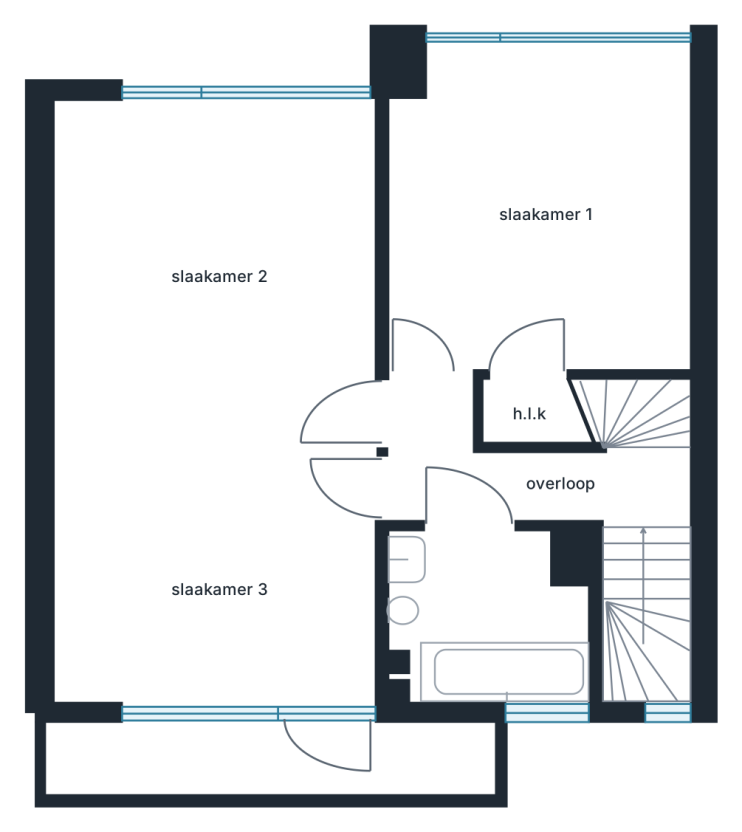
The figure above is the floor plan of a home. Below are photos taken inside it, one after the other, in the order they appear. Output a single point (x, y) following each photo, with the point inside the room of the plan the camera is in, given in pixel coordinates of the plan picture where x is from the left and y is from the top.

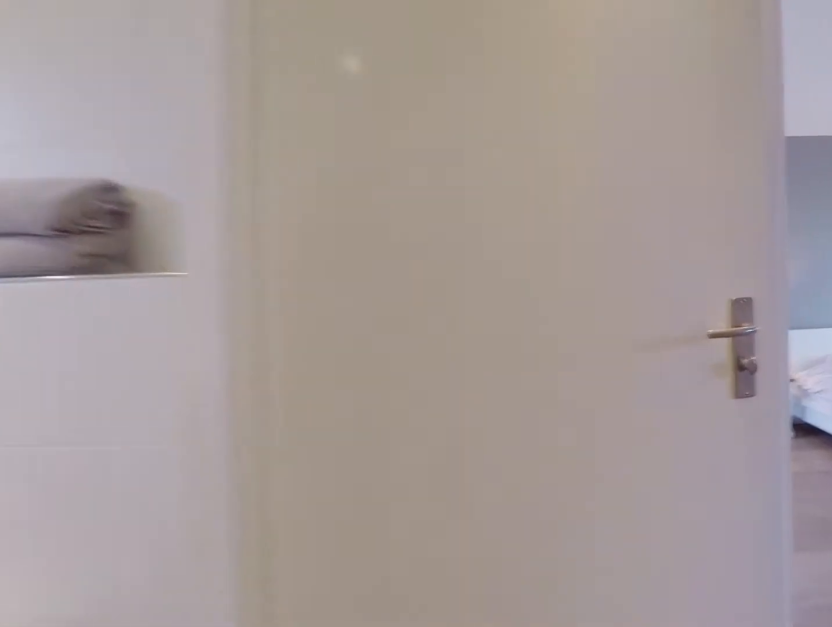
(516, 472)
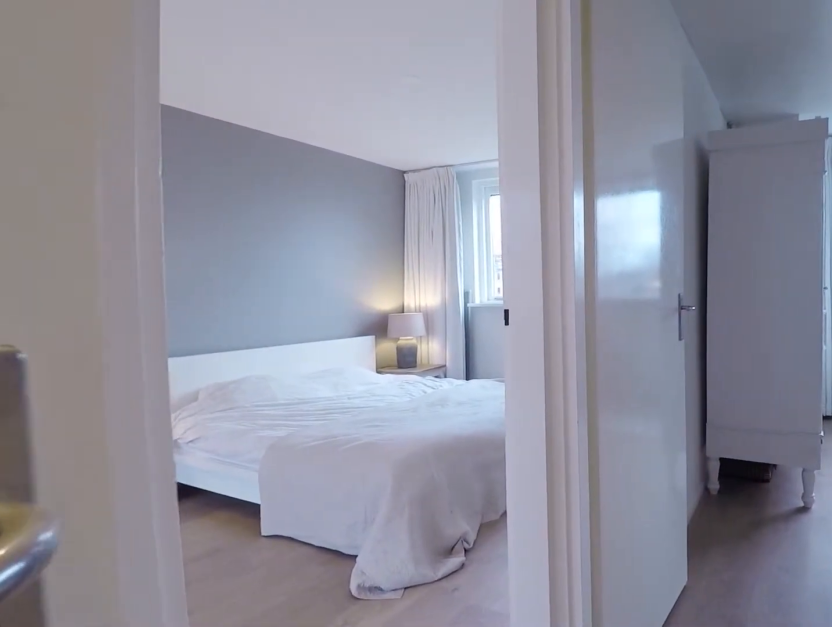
(516, 472)
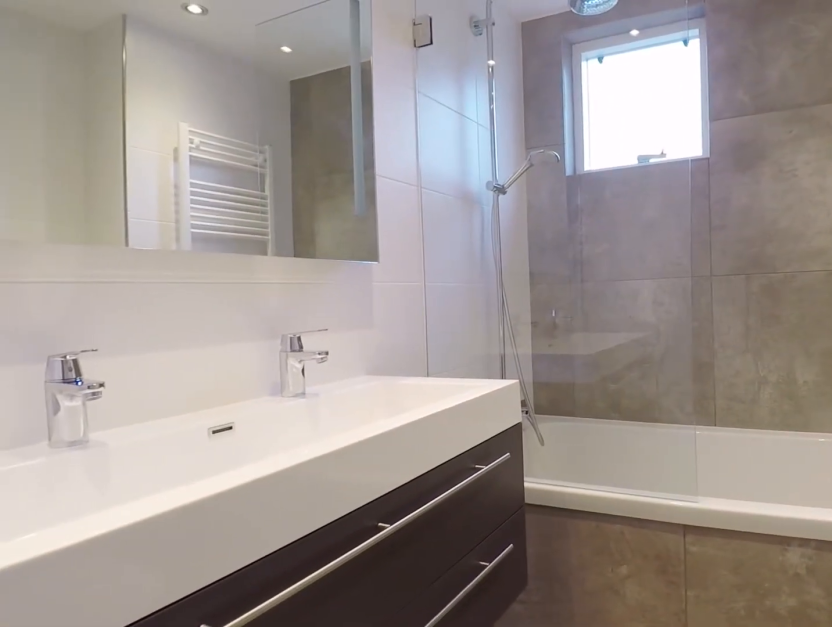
(484, 621)
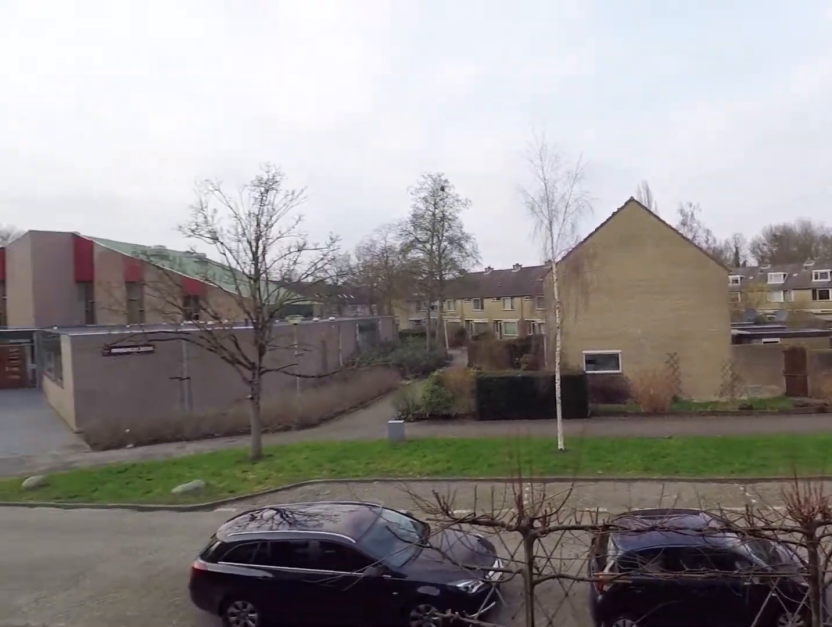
(274, 761)
